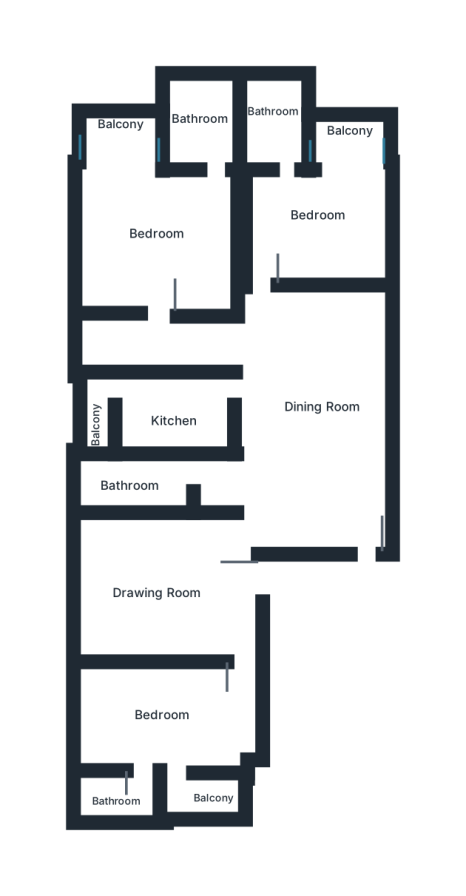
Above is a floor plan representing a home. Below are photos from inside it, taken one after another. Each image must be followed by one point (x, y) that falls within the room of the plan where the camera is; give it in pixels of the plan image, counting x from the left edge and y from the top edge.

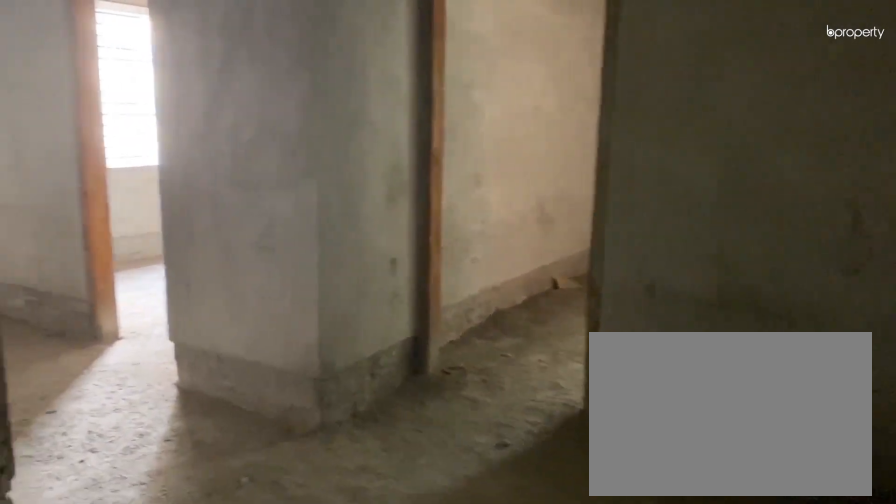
(321, 406)
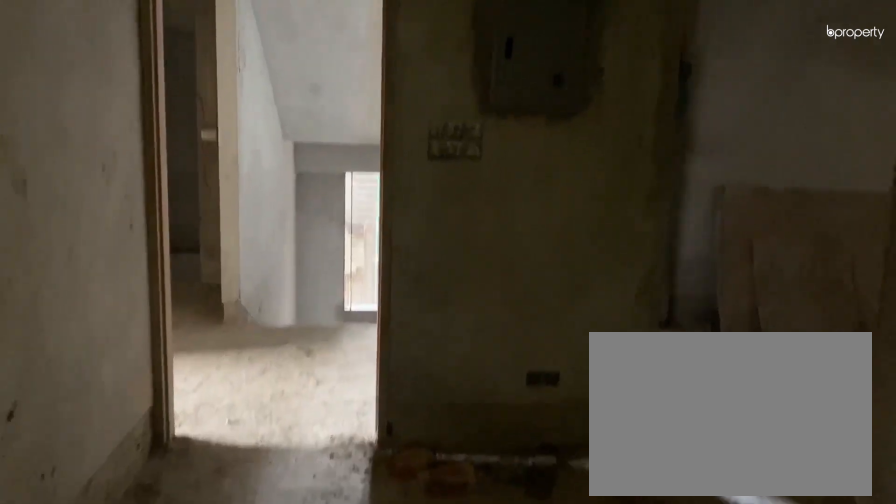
(321, 406)
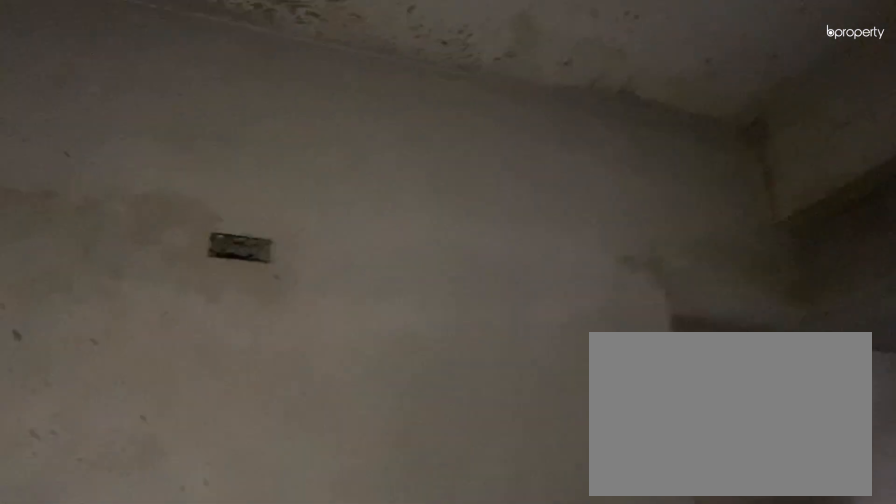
(151, 587)
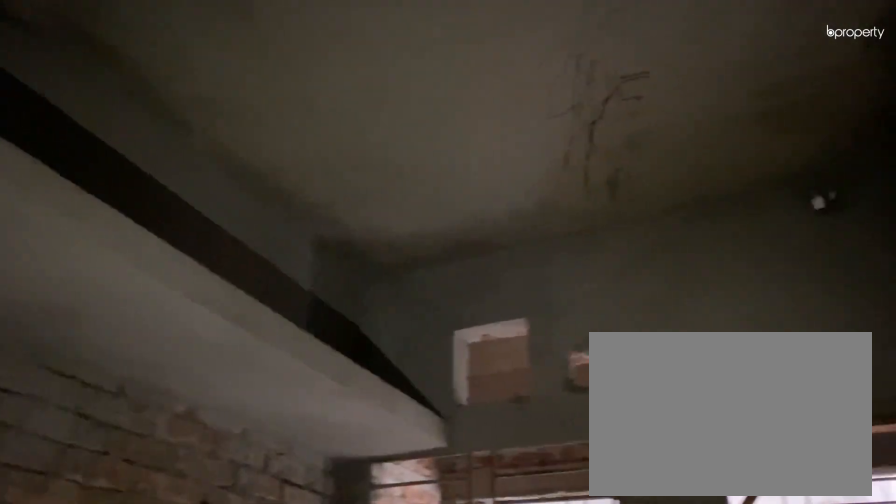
(180, 417)
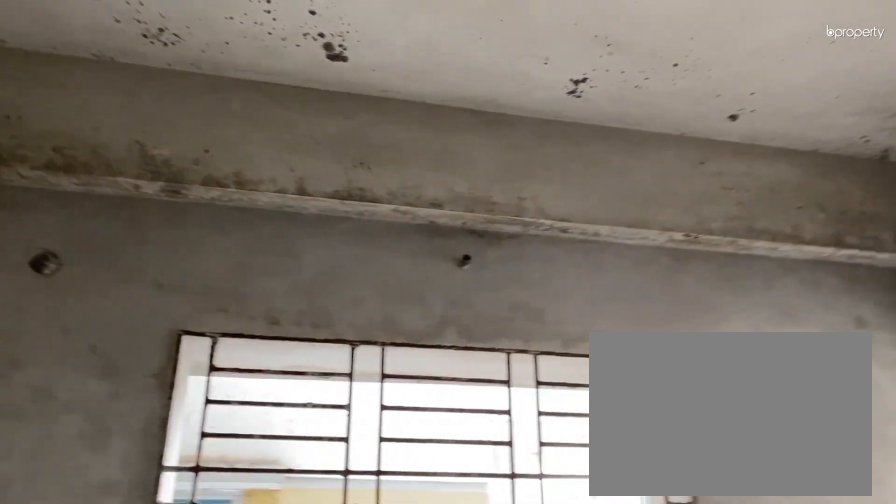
(151, 241)
